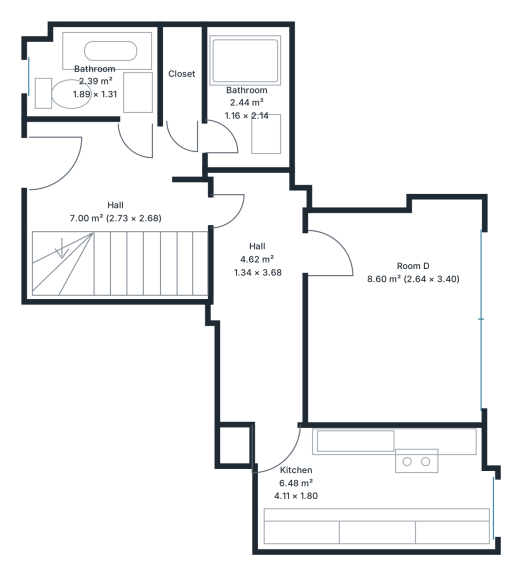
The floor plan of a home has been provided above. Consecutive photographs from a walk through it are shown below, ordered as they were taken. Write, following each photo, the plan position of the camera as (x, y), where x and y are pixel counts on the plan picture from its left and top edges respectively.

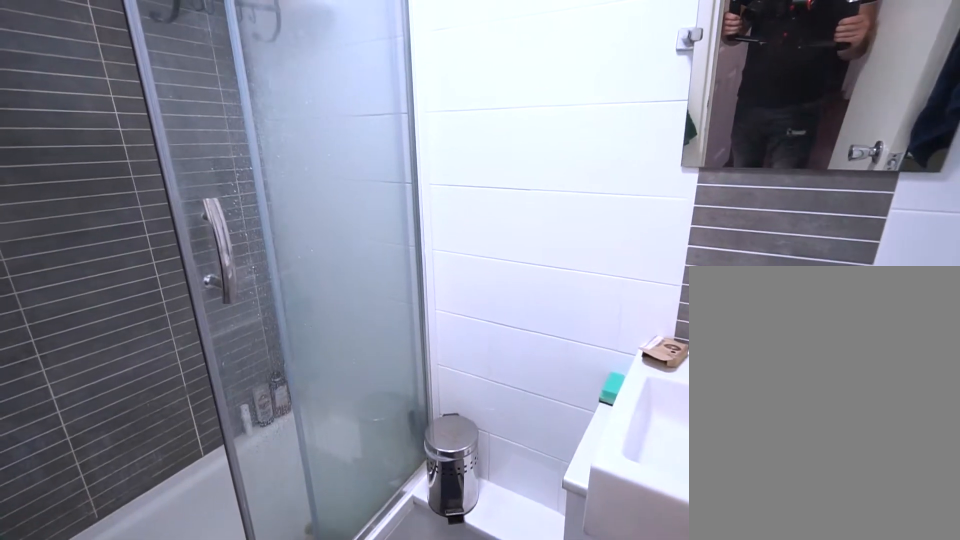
(228, 132)
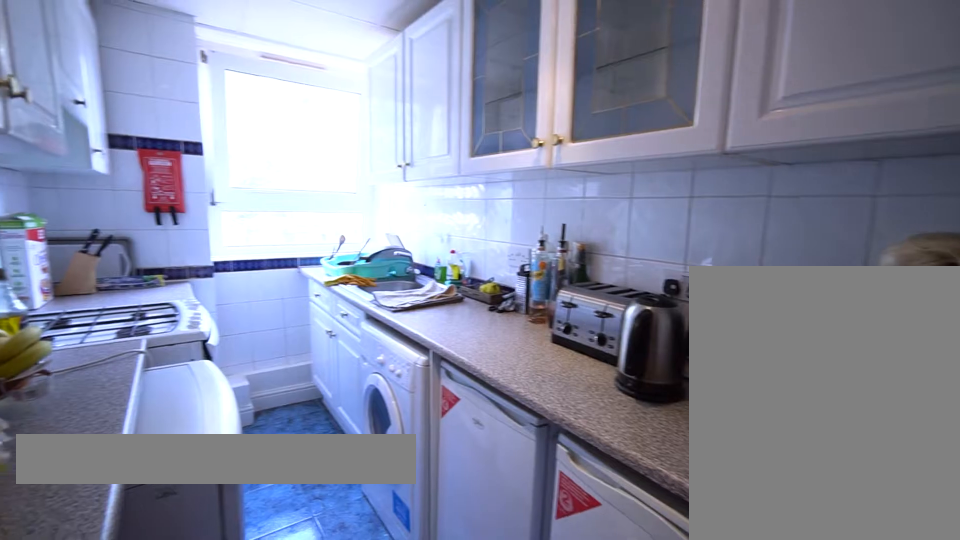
(294, 485)
